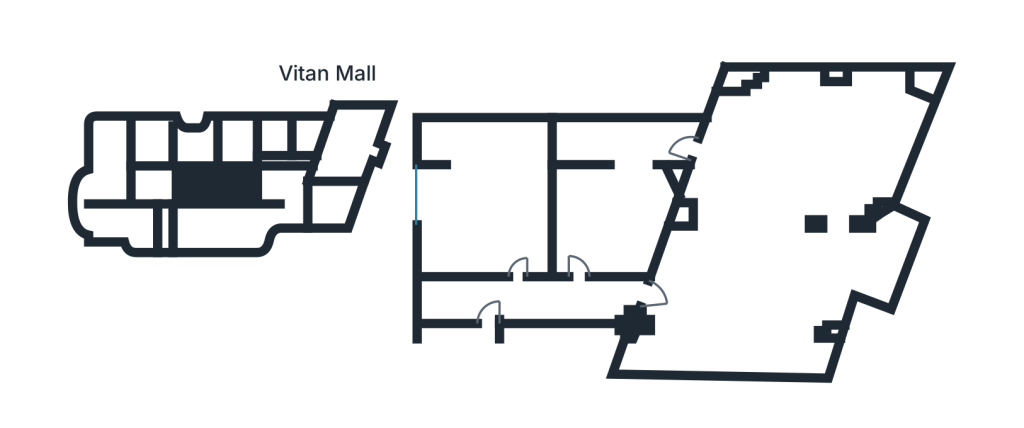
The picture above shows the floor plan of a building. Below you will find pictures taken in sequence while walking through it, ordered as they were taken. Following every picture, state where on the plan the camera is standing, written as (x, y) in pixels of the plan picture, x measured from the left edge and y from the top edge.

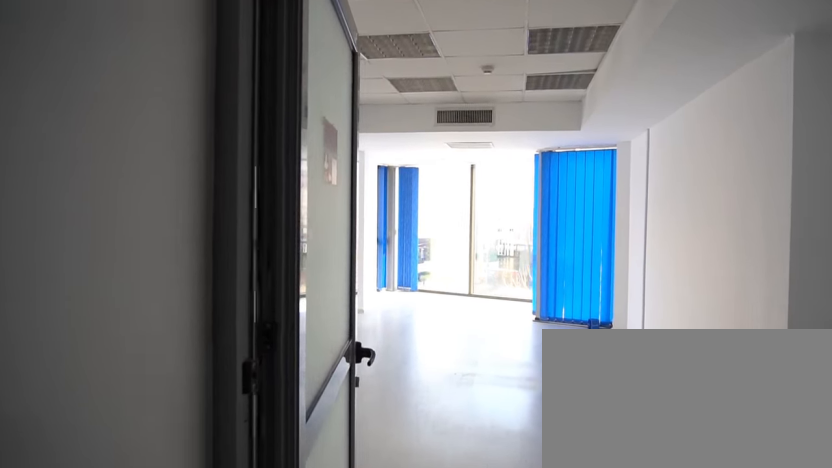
(624, 305)
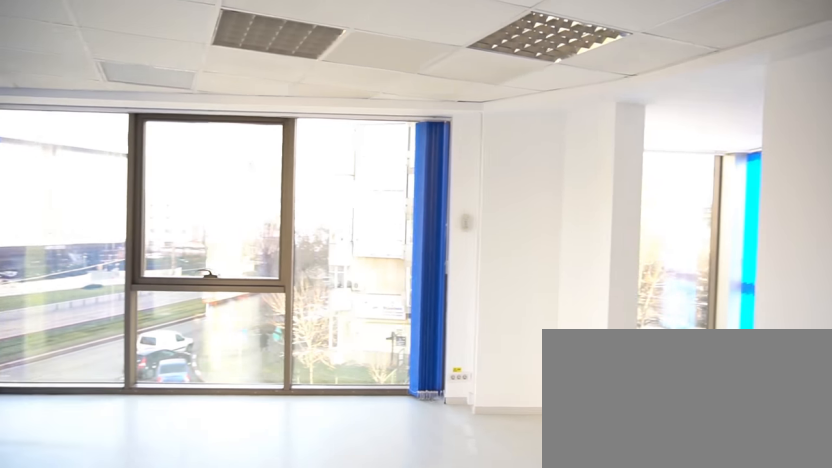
(808, 144)
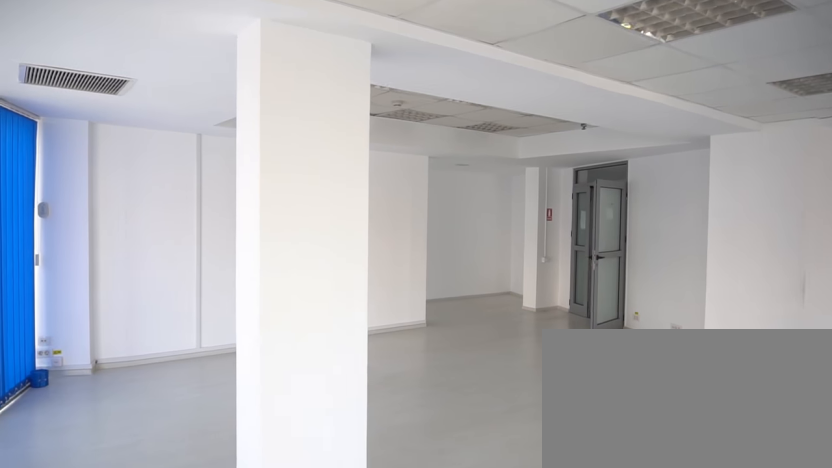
(875, 154)
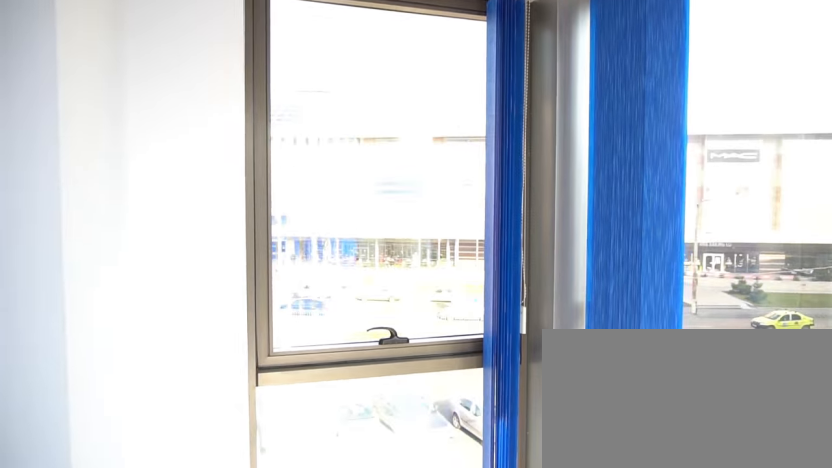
(877, 290)
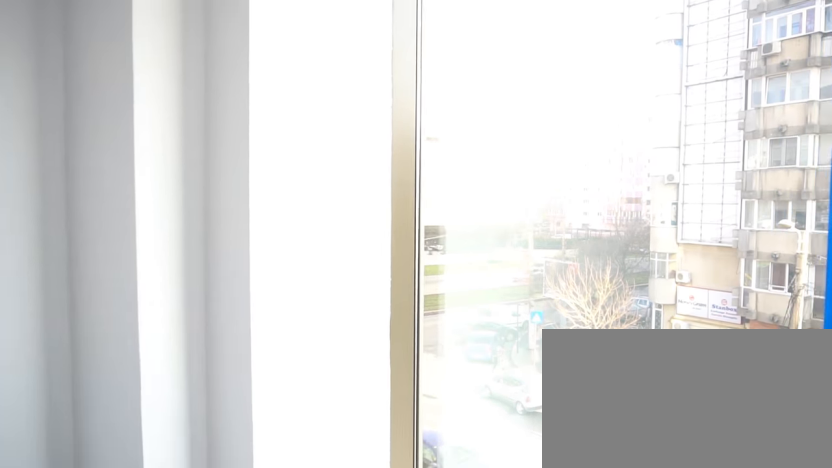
(825, 353)
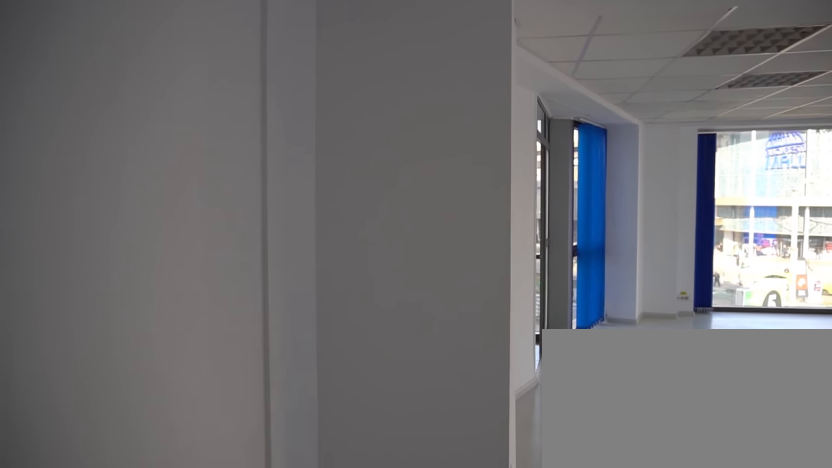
(681, 270)
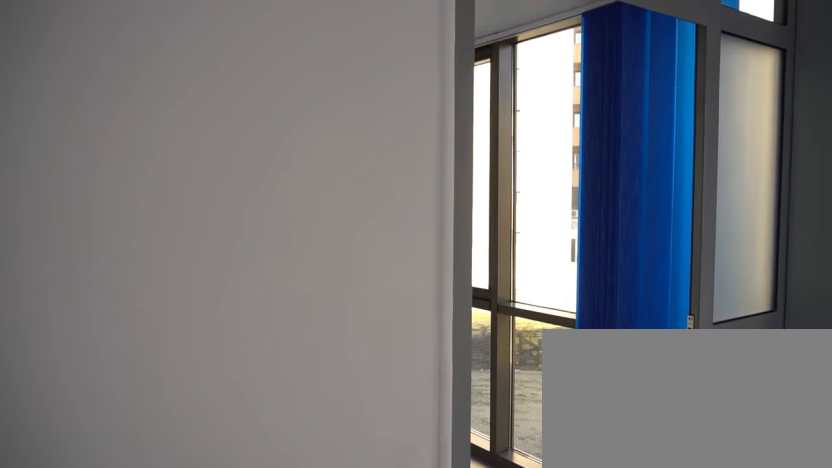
(710, 195)
